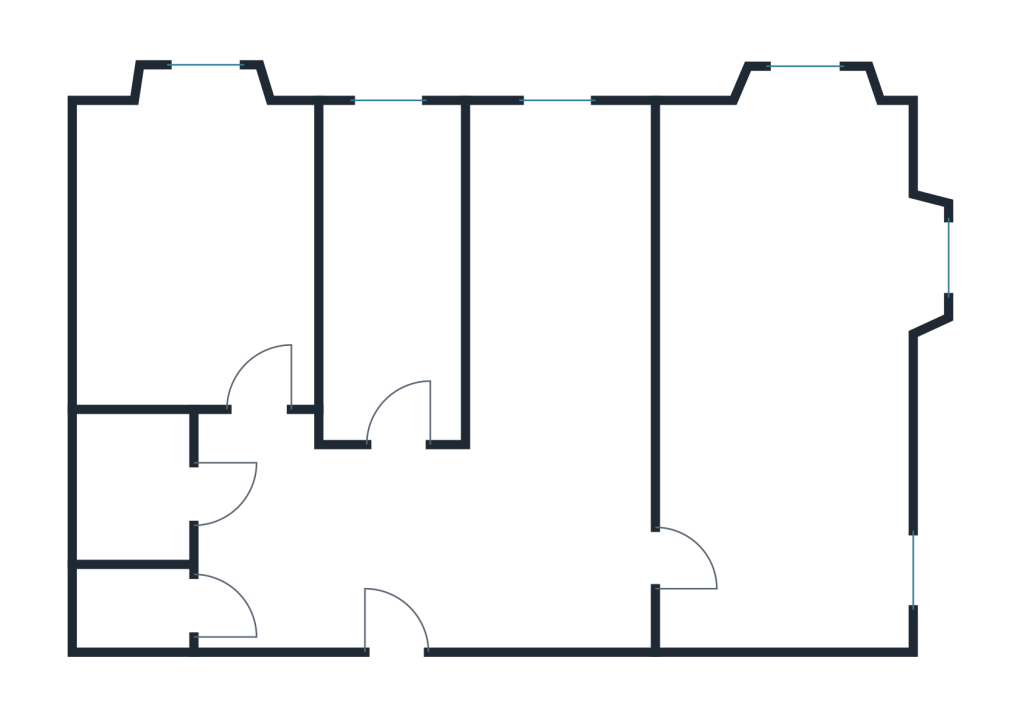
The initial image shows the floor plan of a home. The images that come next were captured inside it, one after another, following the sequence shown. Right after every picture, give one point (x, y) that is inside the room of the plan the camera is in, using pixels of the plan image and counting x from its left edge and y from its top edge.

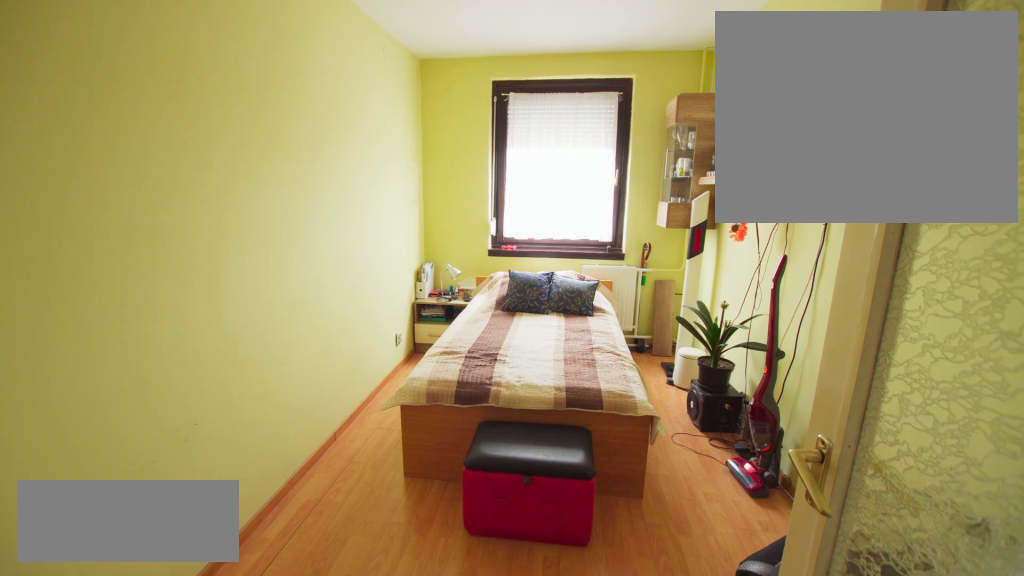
(391, 279)
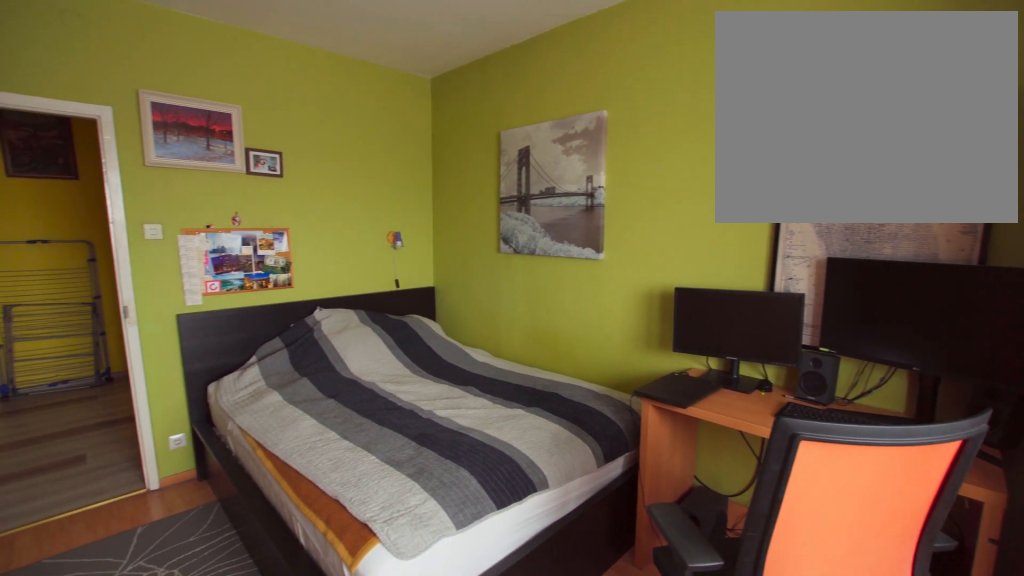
(200, 280)
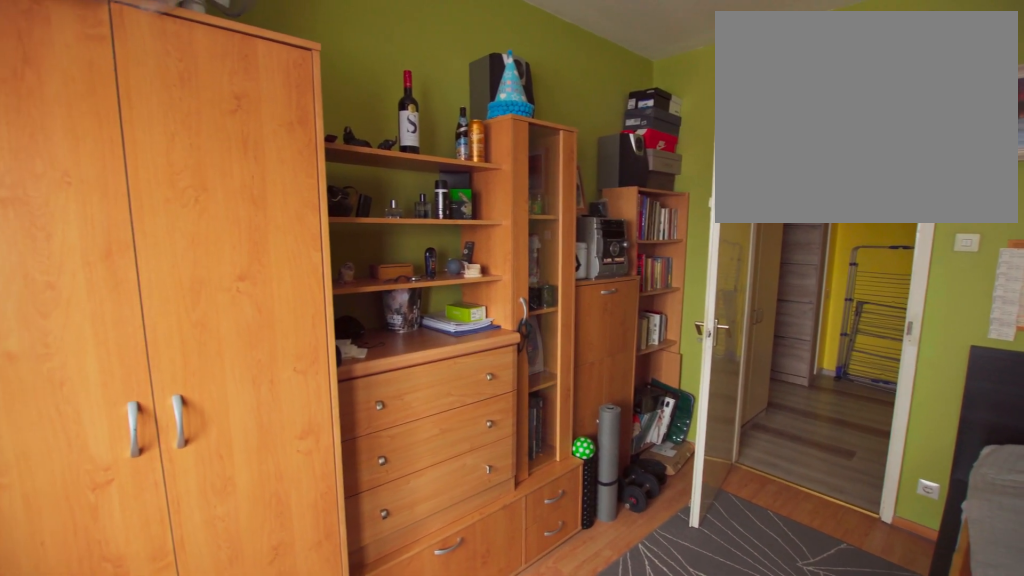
(200, 280)
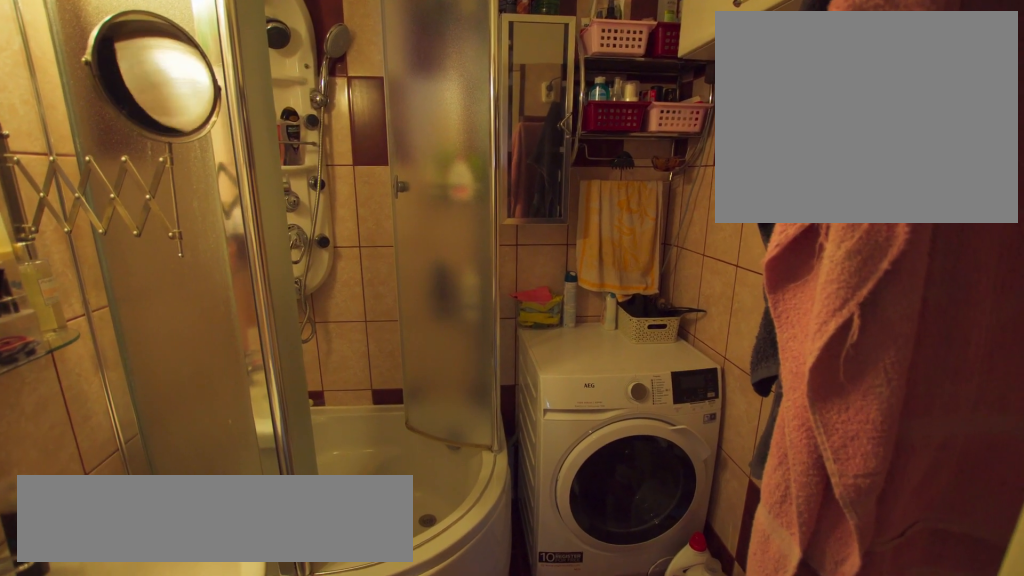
(138, 484)
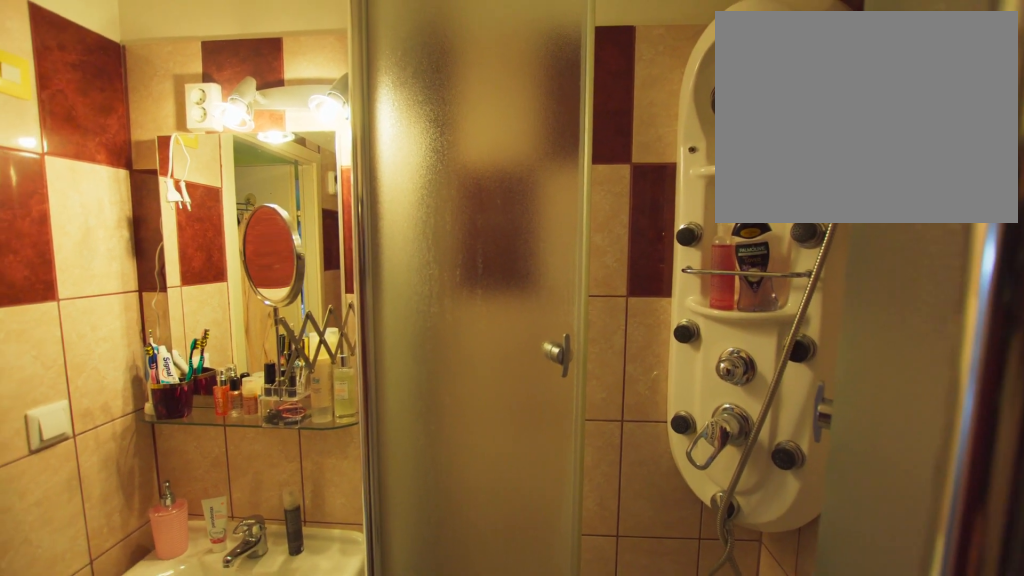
(138, 485)
